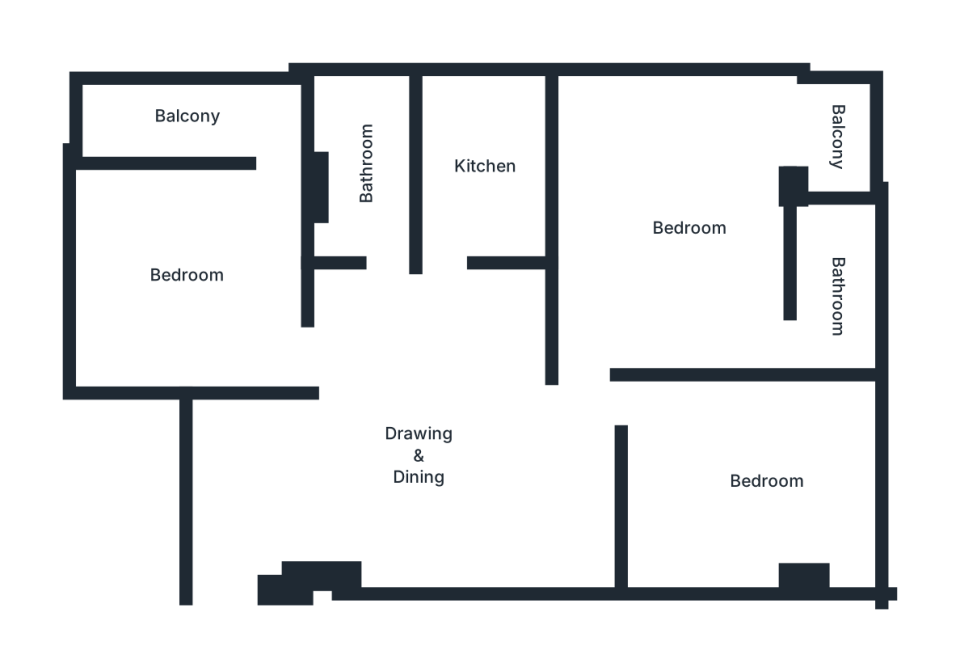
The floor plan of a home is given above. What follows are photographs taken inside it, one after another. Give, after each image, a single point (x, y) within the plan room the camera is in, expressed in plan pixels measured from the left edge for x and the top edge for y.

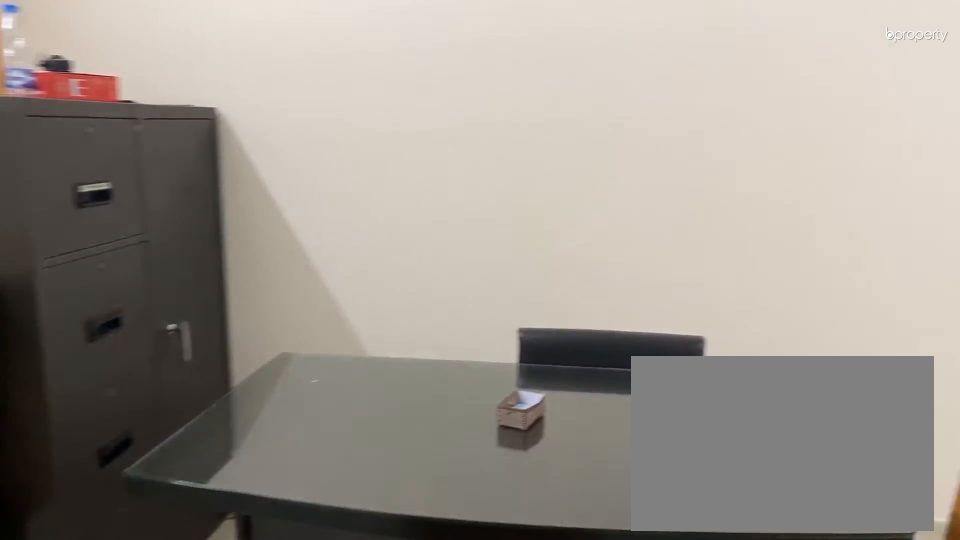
(428, 463)
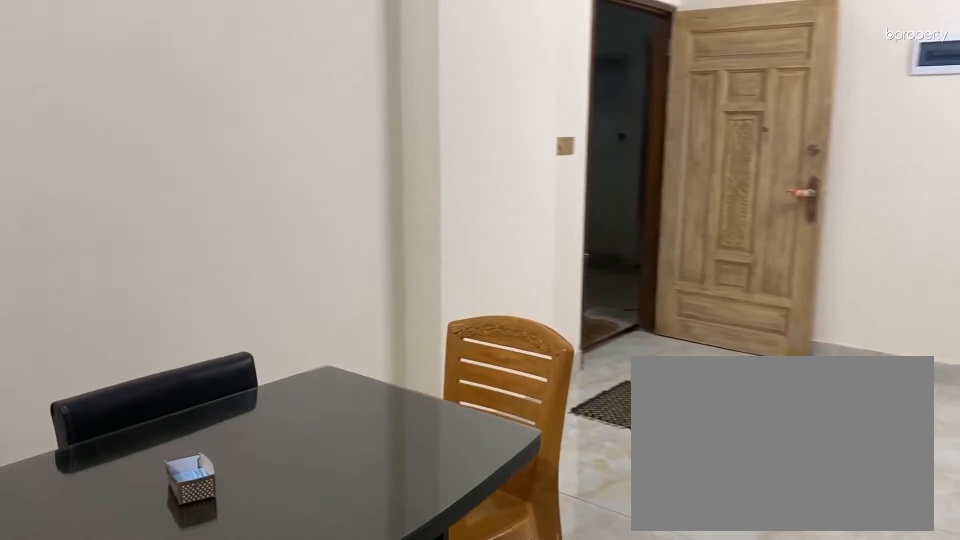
(427, 463)
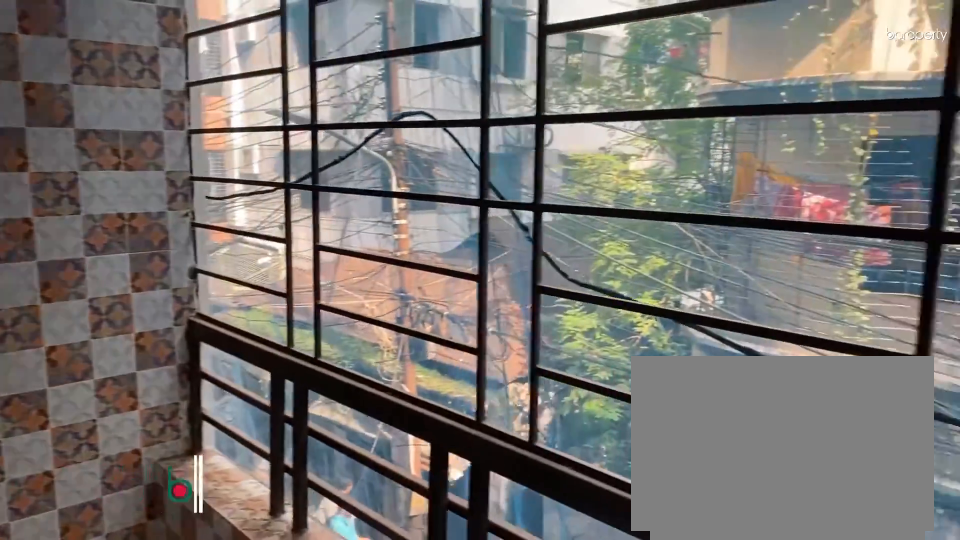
(205, 113)
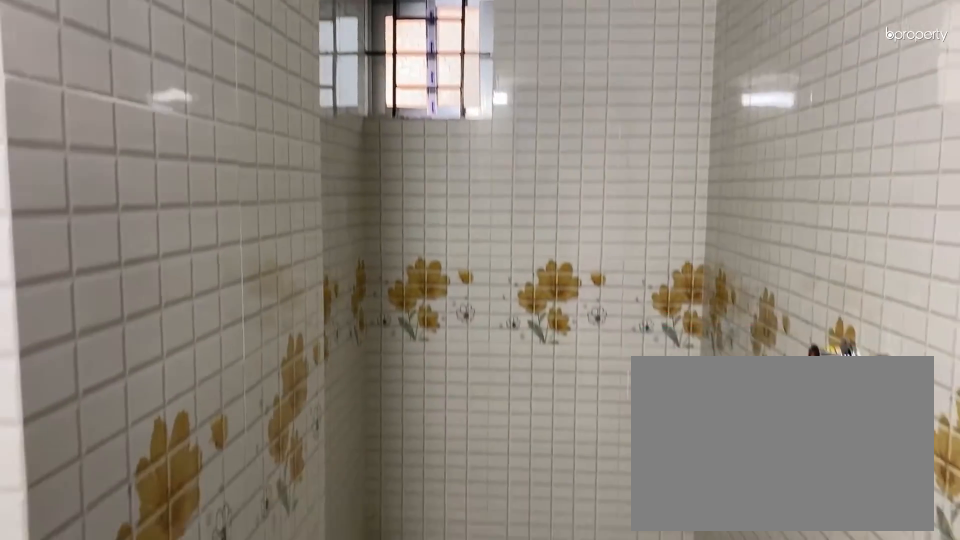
(369, 160)
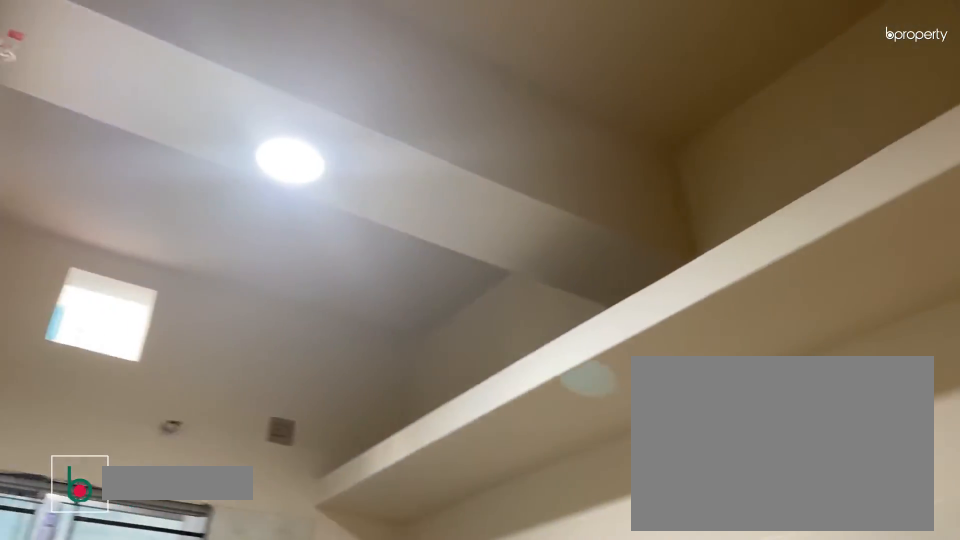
(478, 168)
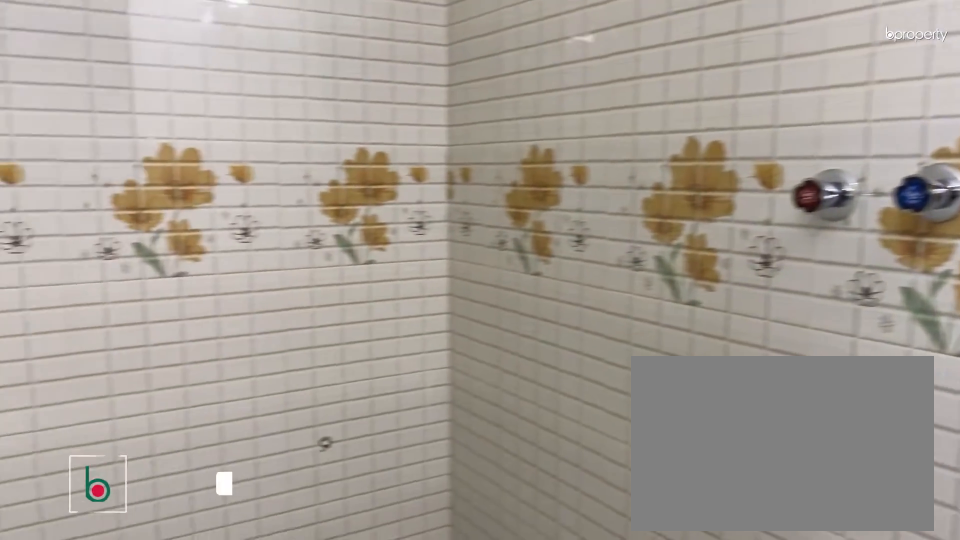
(839, 282)
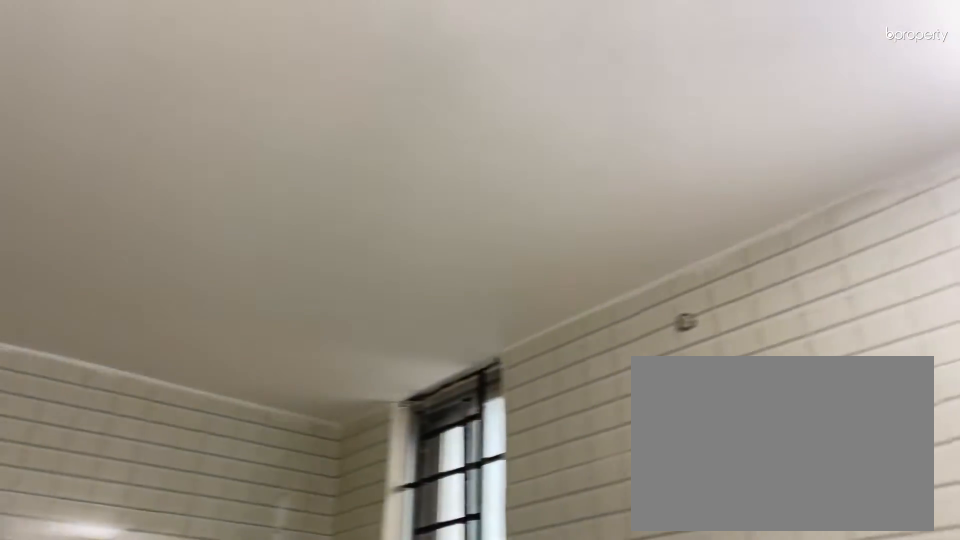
(839, 282)
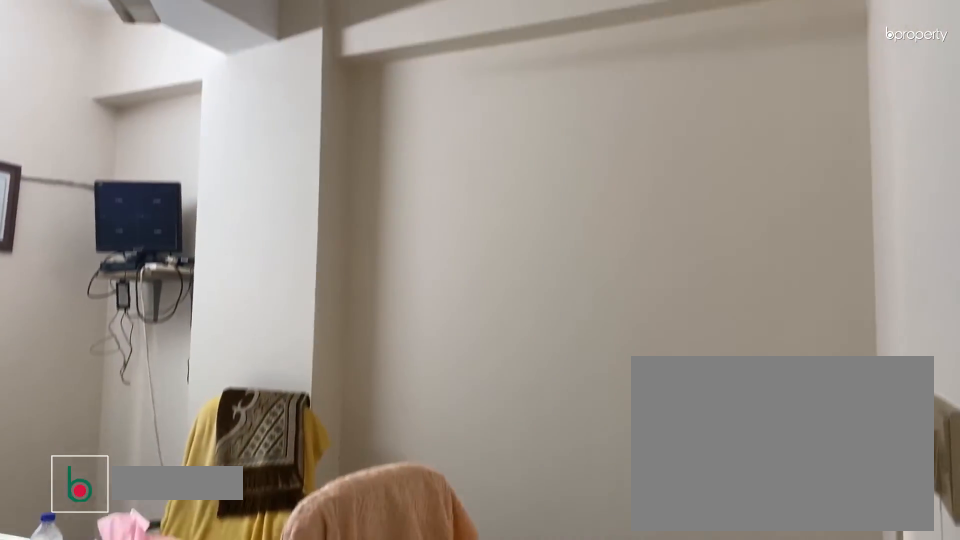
(817, 521)
